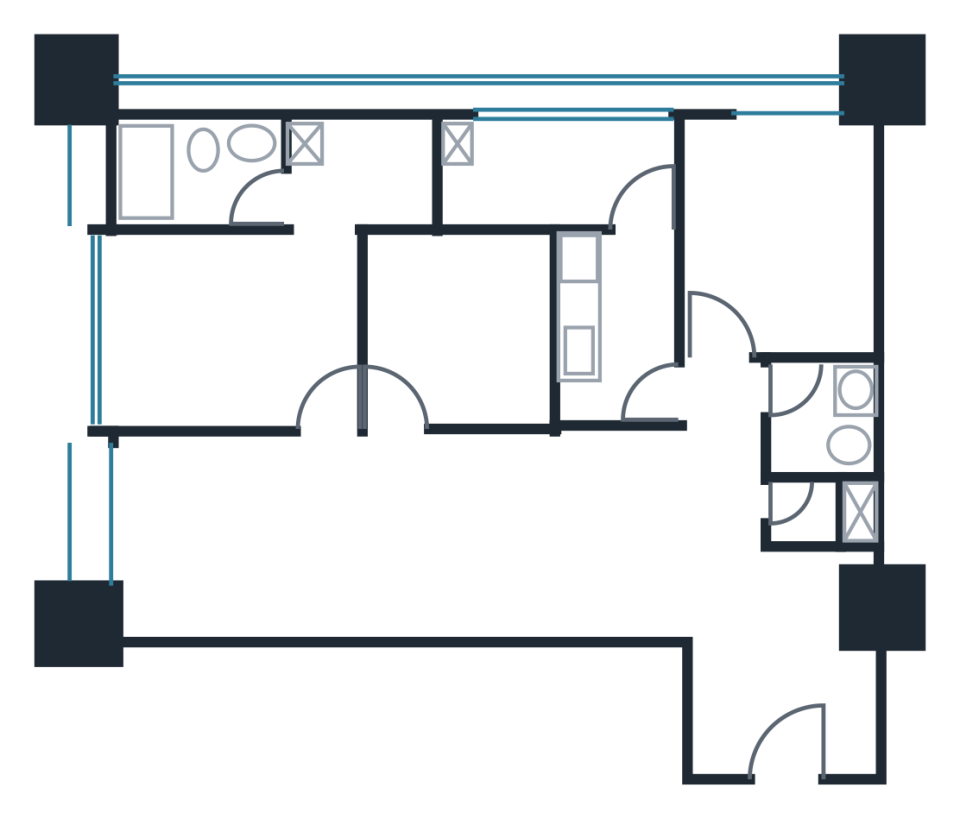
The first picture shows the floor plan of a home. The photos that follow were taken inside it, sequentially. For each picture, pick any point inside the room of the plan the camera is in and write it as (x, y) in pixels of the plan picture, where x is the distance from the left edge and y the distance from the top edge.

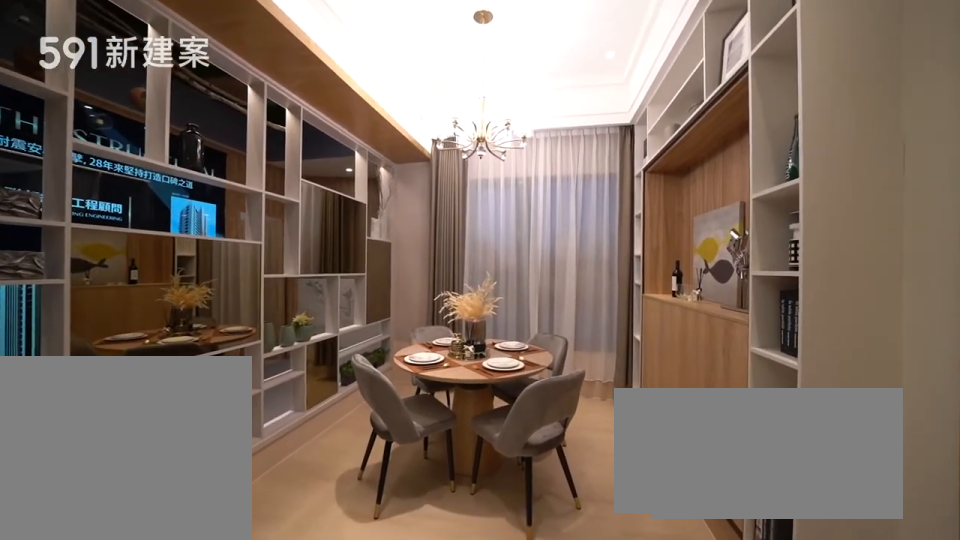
(202, 535)
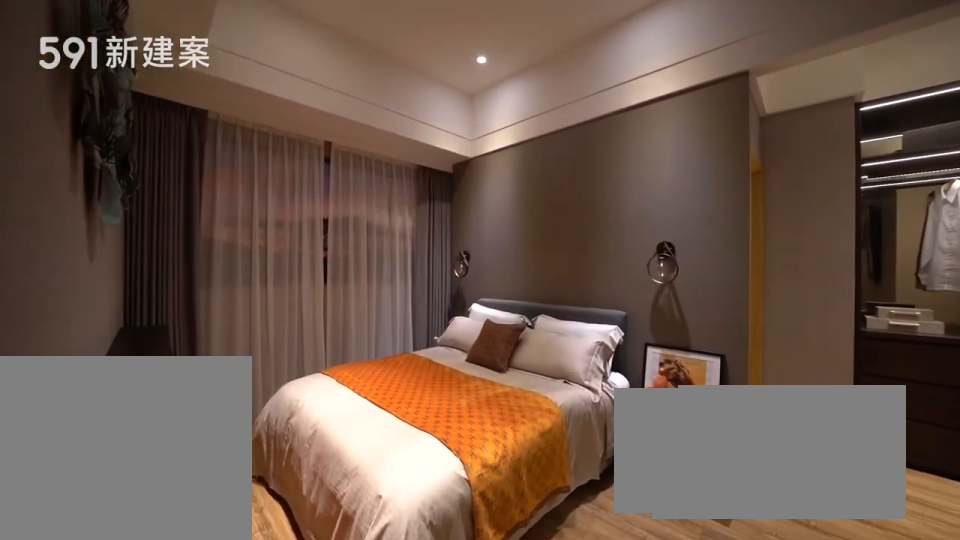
(260, 289)
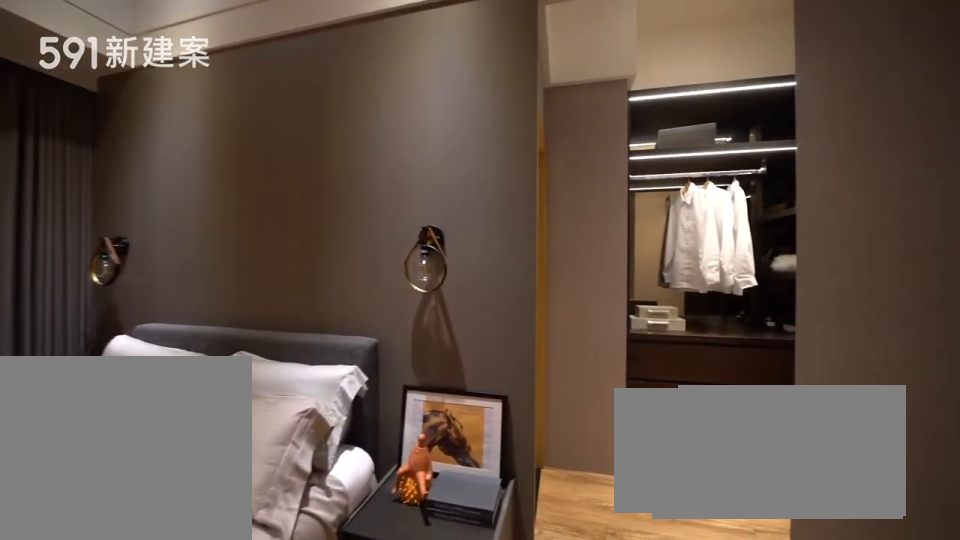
(260, 289)
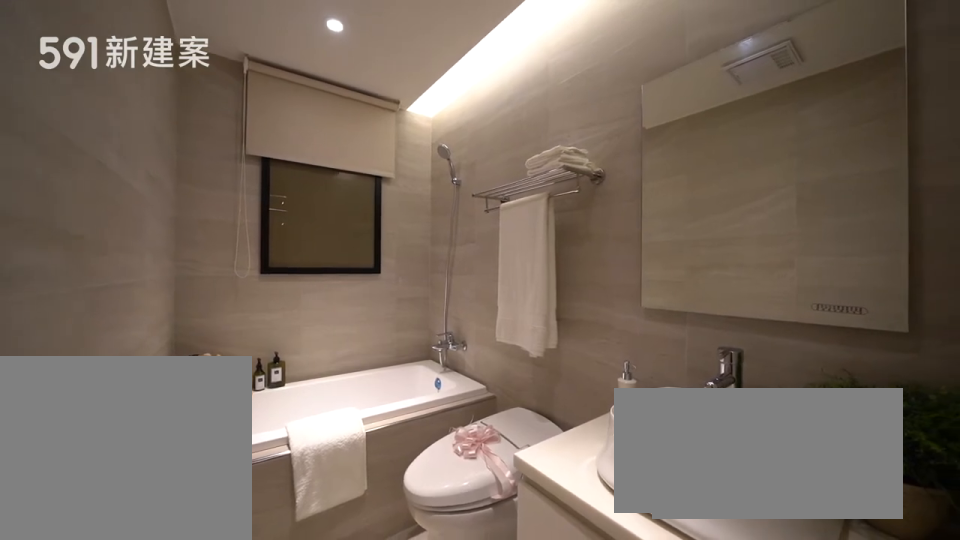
(195, 170)
